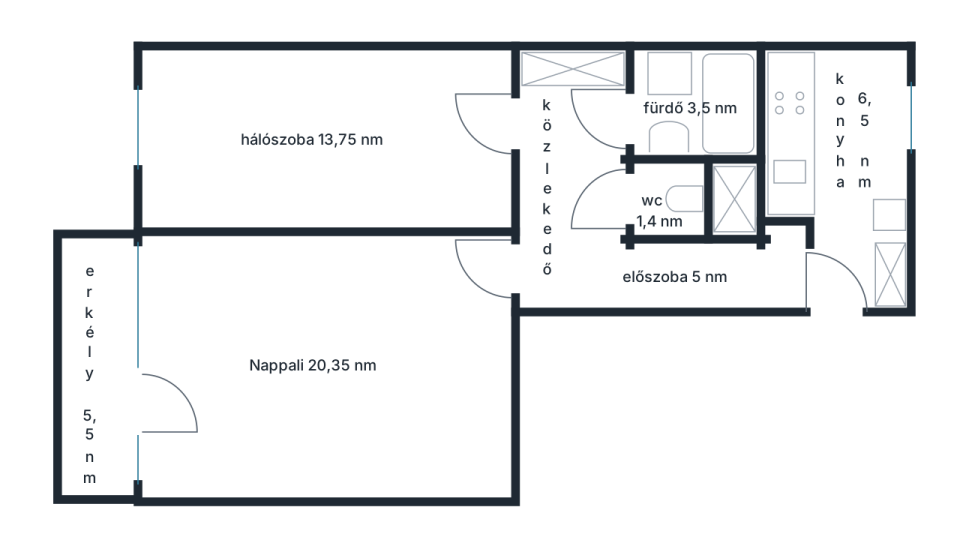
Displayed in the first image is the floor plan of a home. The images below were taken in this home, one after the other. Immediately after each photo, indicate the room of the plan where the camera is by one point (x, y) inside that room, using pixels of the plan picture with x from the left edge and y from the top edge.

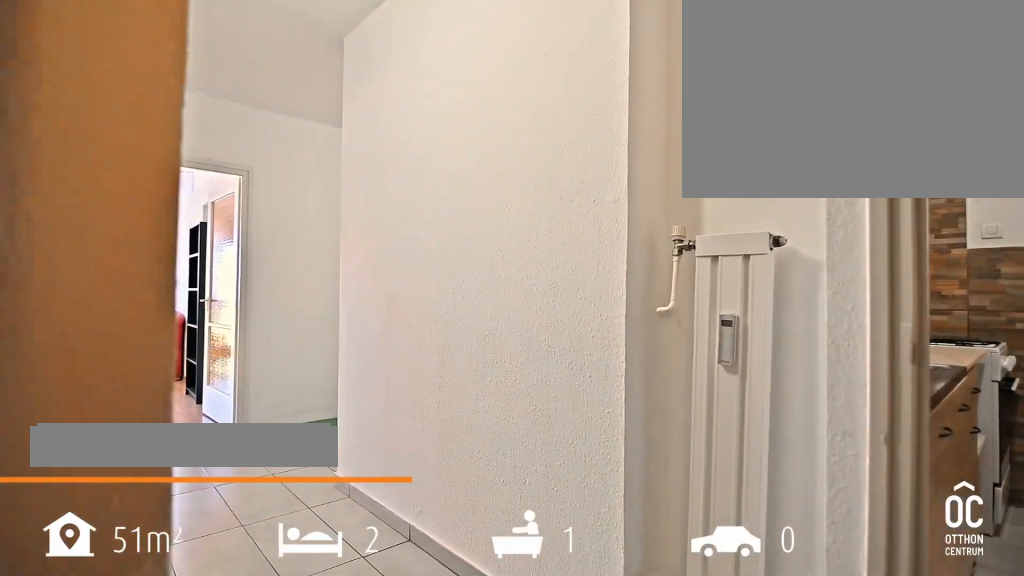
(671, 276)
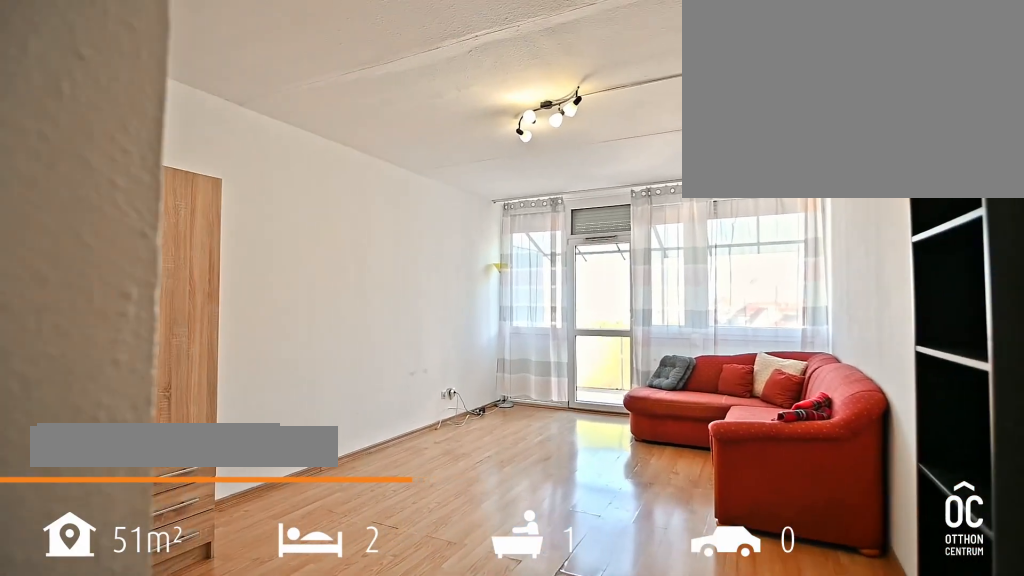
(320, 369)
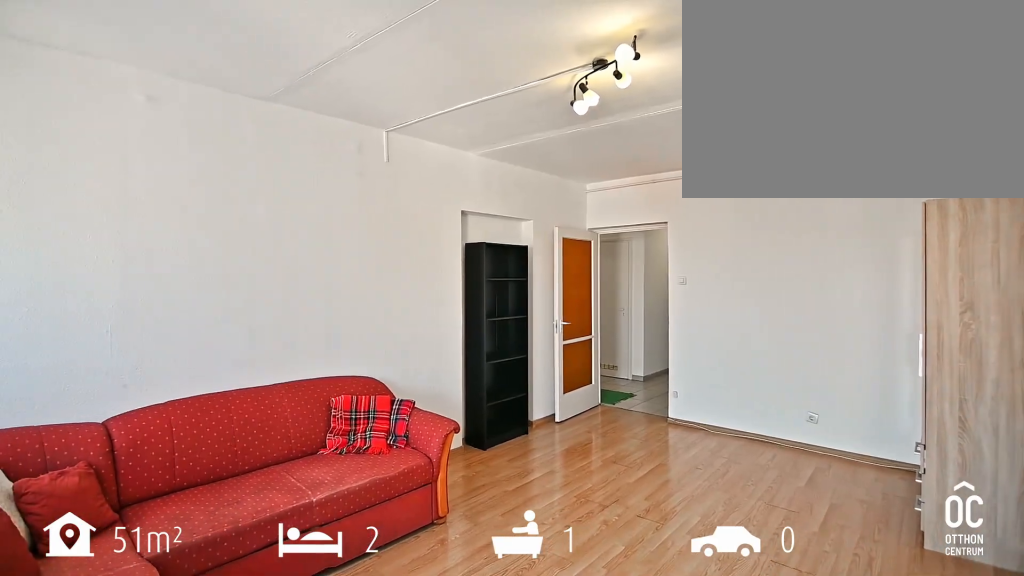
(320, 369)
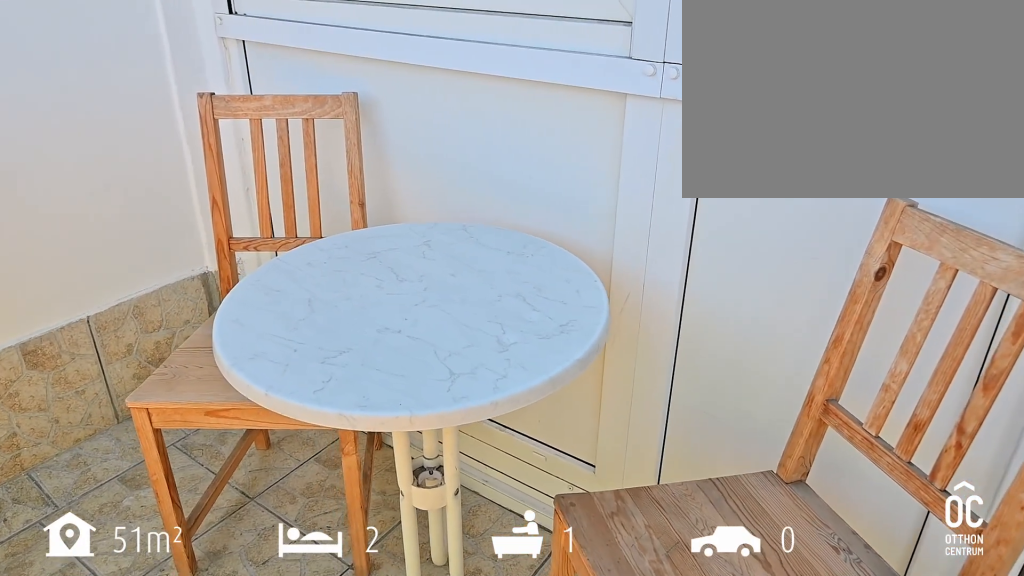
(95, 371)
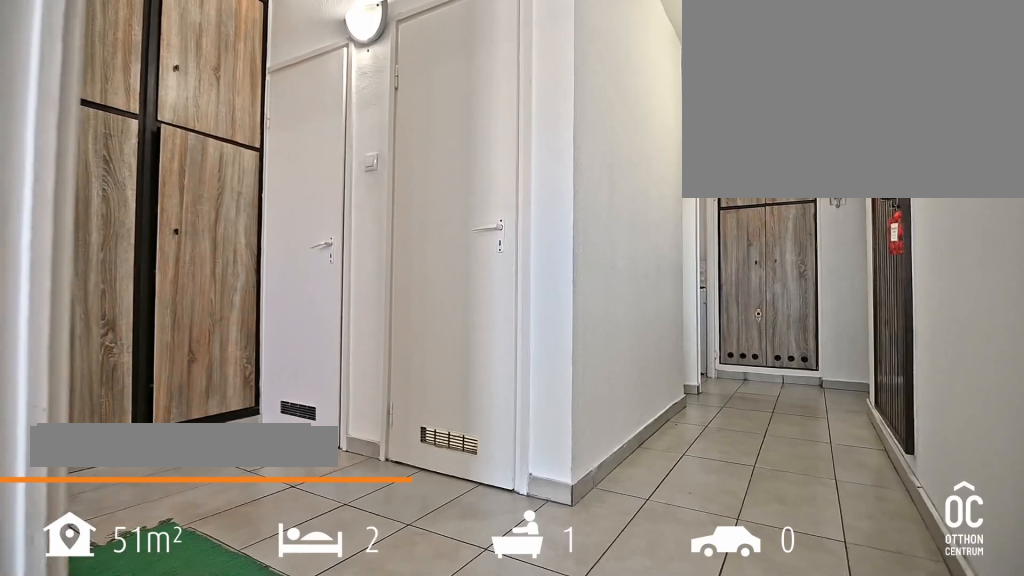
(568, 263)
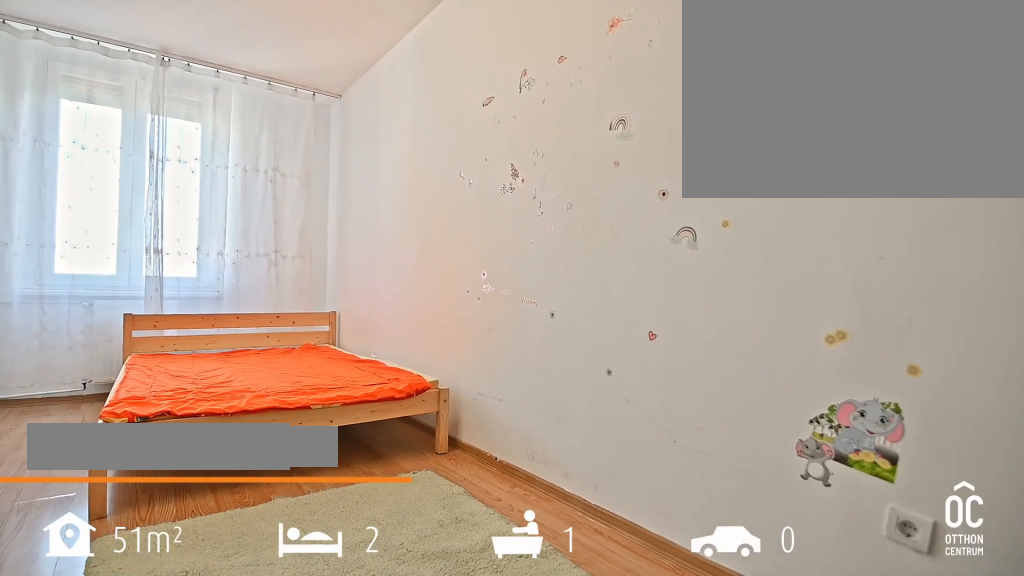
(326, 143)
